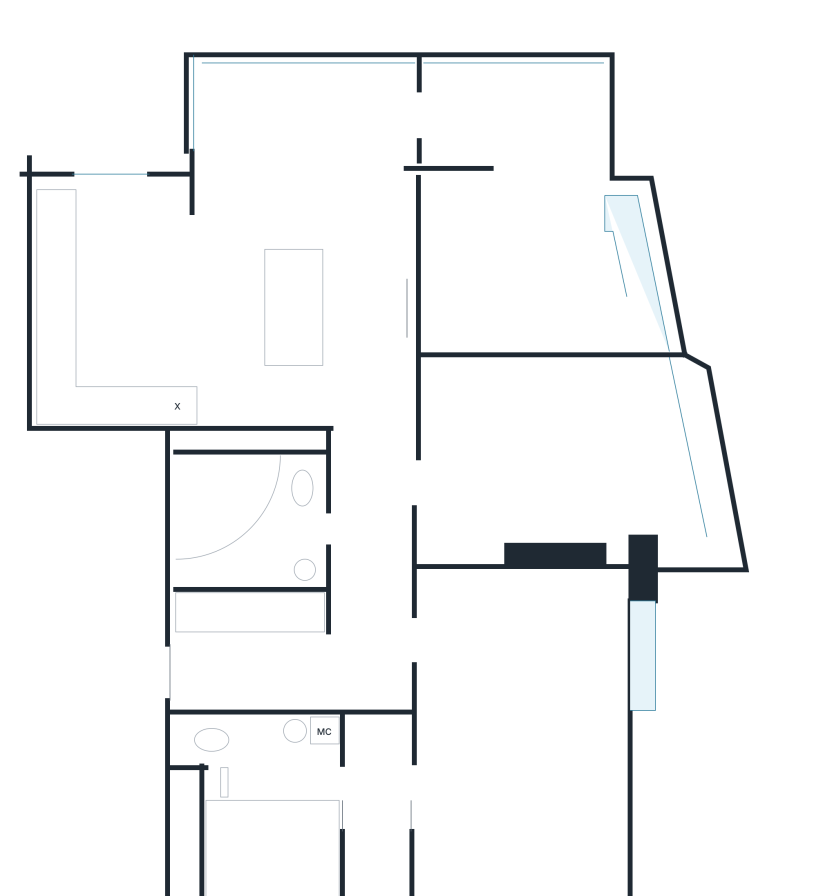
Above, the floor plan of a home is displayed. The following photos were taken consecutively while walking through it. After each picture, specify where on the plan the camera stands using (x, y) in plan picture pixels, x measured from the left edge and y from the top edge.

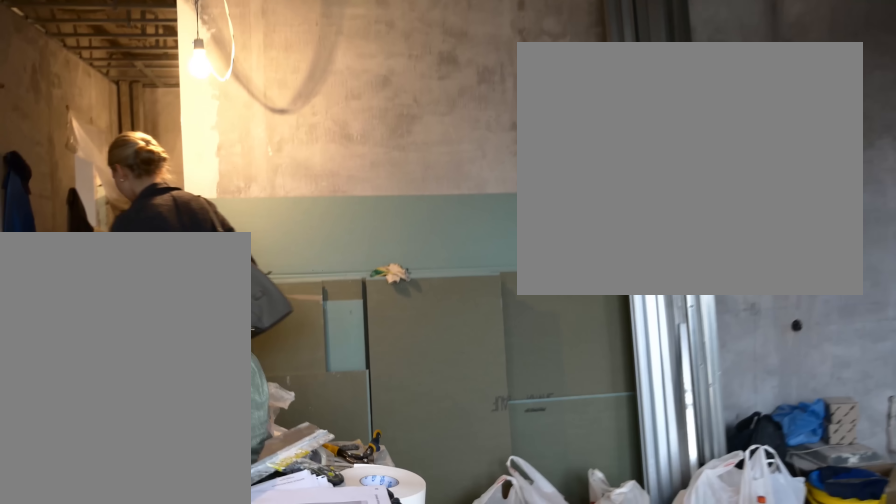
(234, 239)
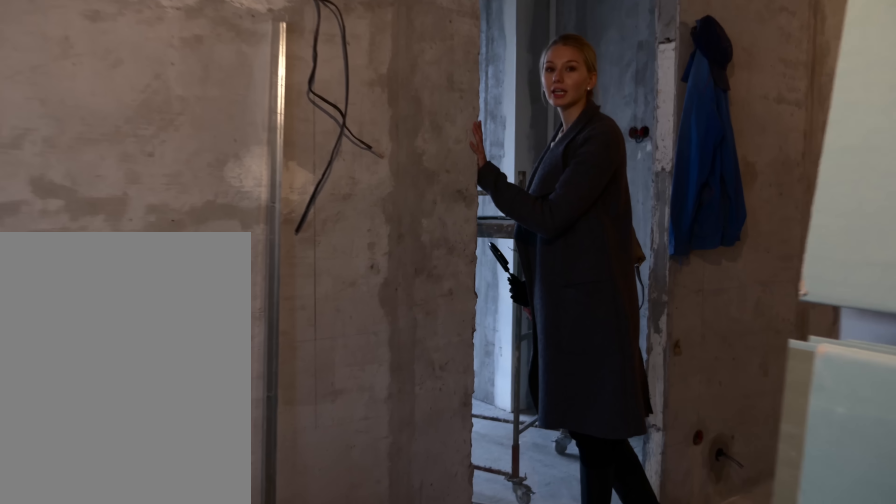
(313, 403)
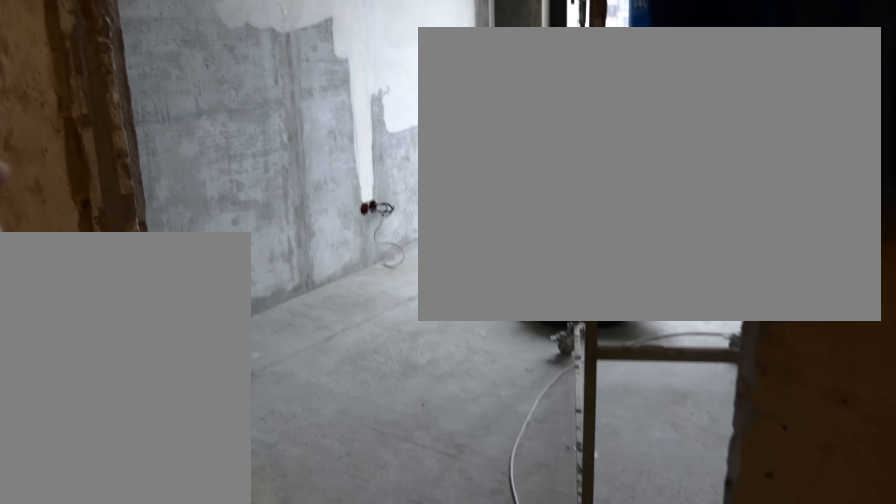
(371, 537)
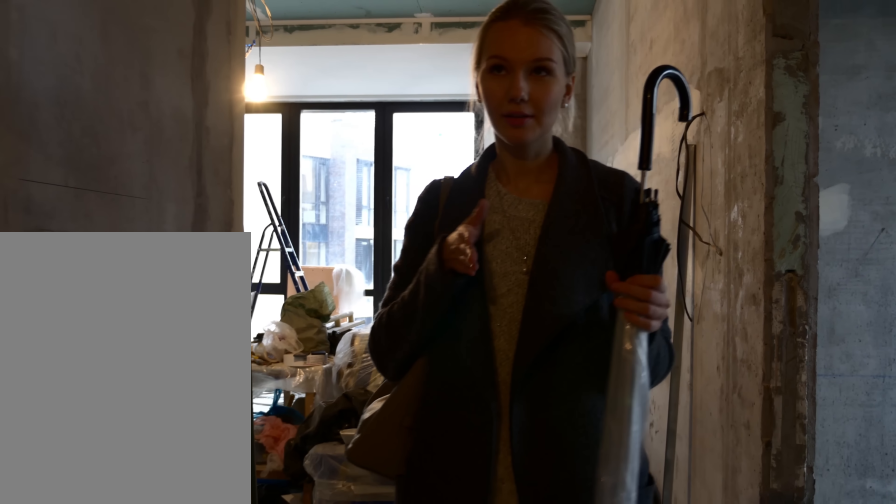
(364, 540)
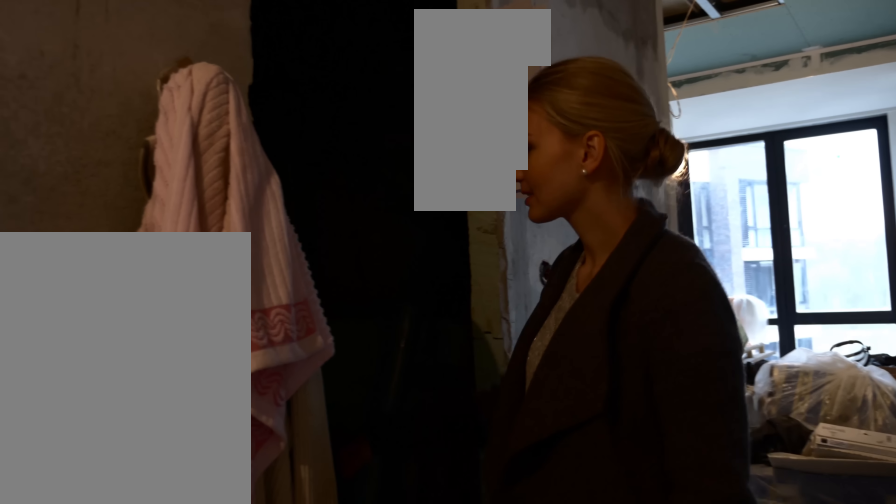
(360, 559)
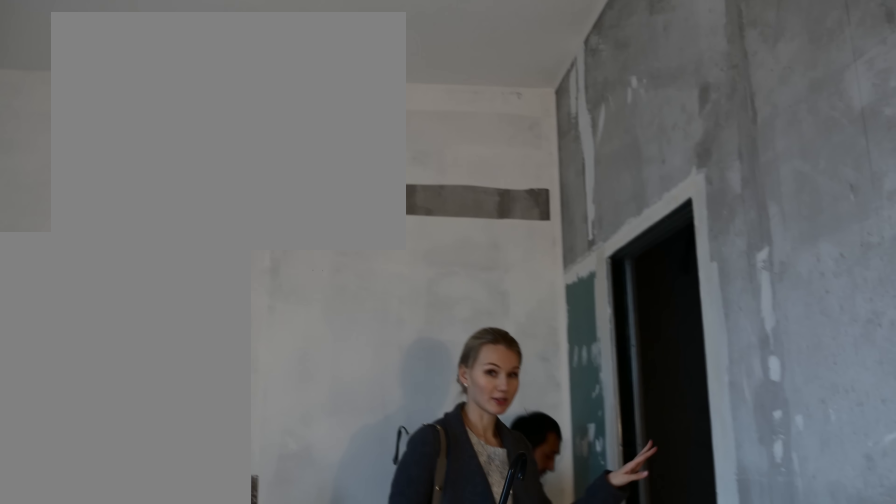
(583, 709)
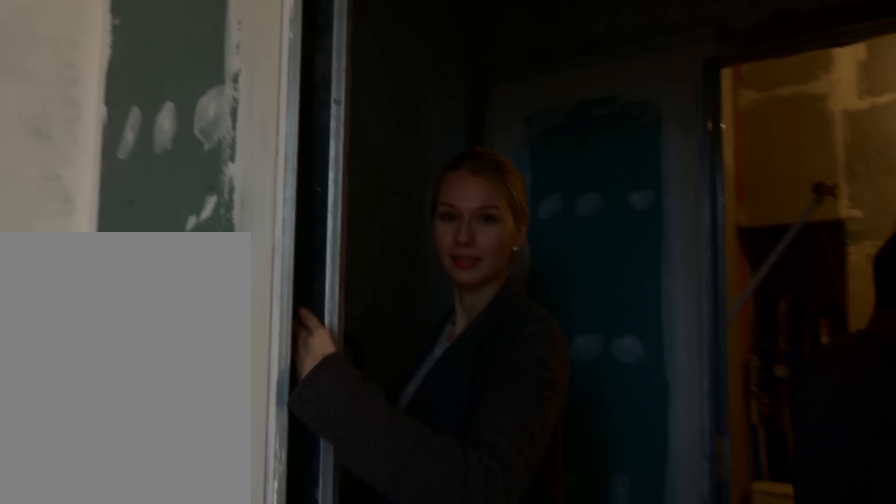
(458, 764)
